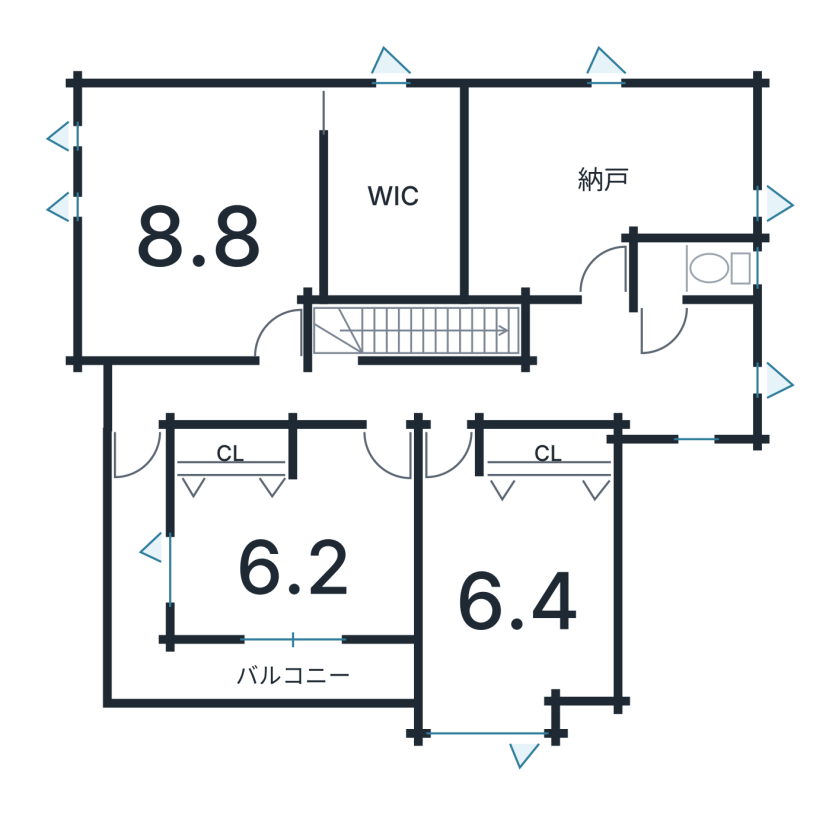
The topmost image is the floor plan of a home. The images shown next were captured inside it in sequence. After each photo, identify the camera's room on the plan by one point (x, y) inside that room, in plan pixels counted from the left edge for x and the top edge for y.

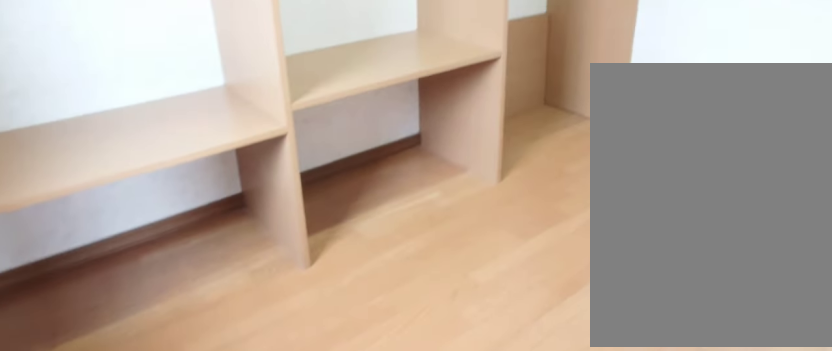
(380, 202)
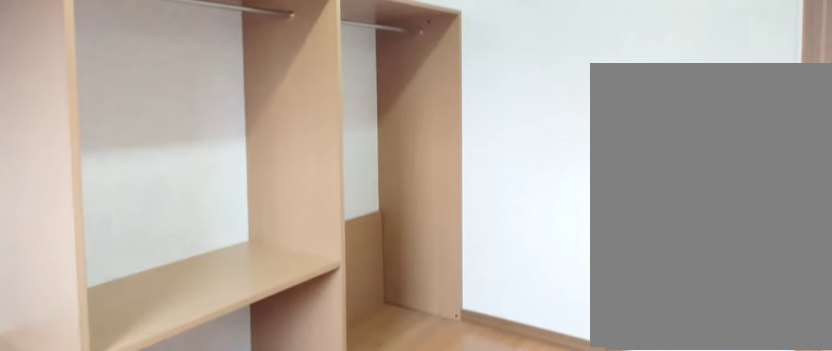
(380, 202)
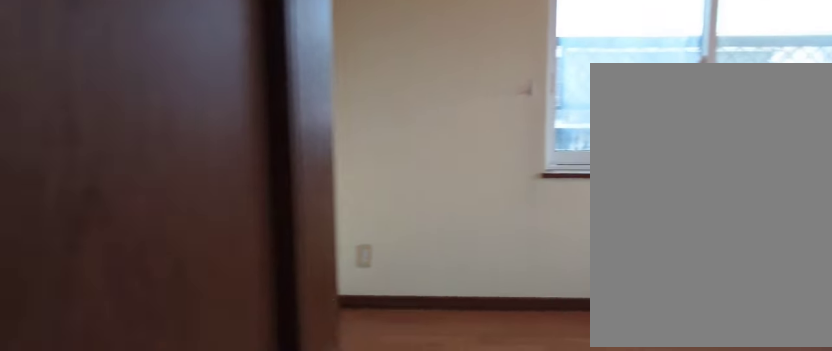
(282, 565)
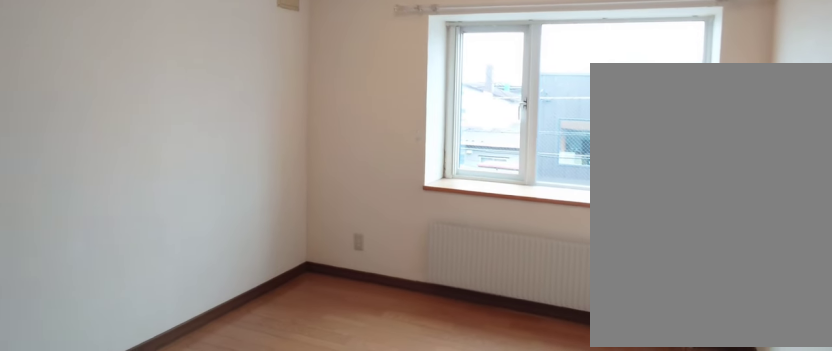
(509, 600)
